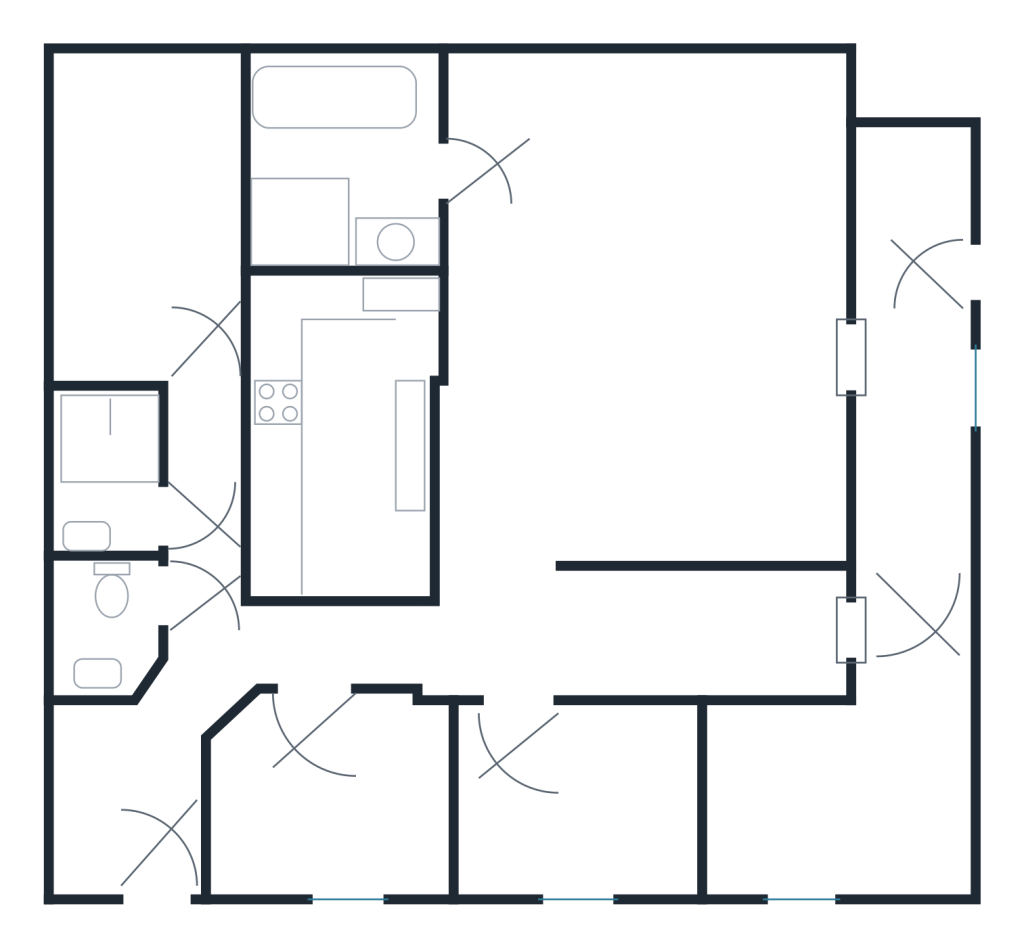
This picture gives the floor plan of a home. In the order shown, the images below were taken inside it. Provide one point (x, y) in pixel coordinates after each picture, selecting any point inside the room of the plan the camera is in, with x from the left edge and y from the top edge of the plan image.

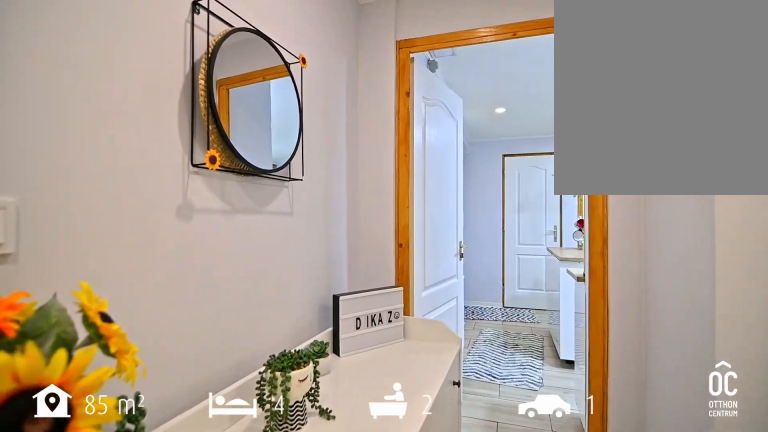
(509, 640)
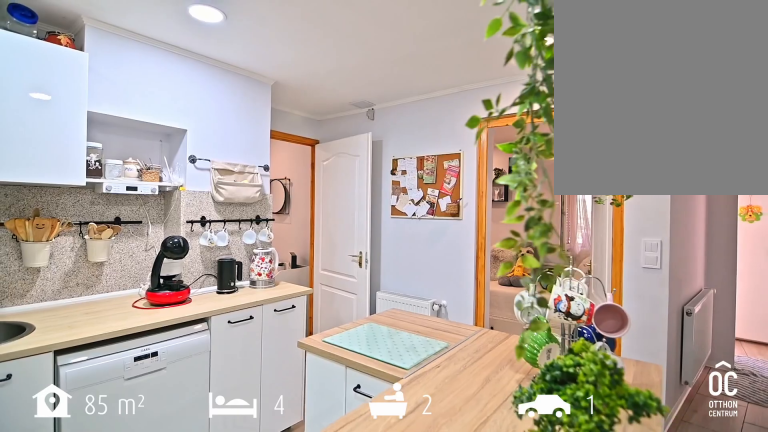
(333, 461)
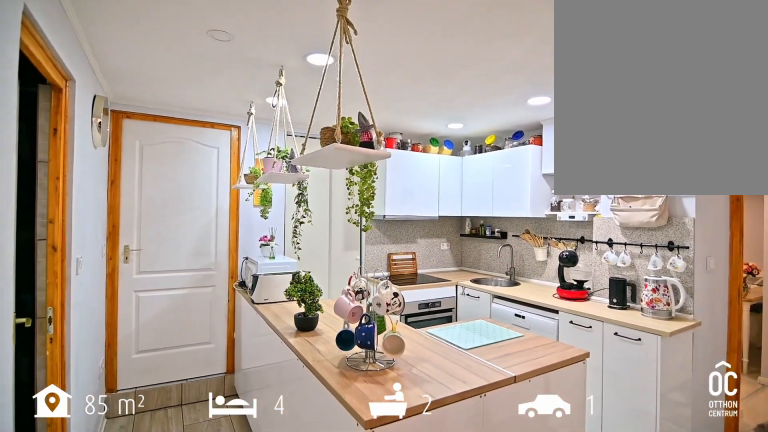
(333, 461)
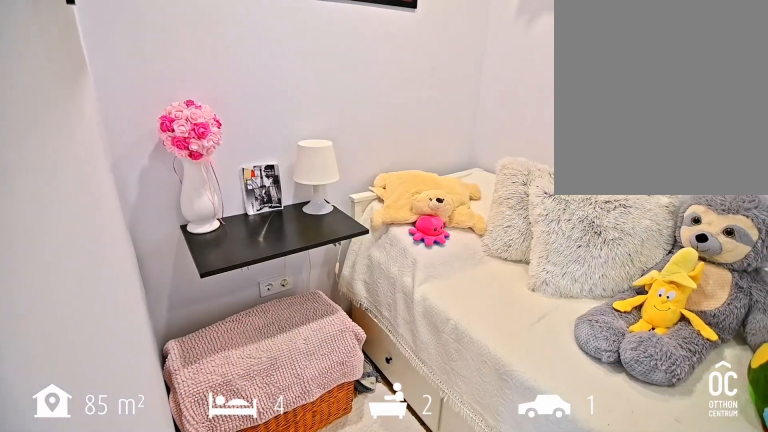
(333, 800)
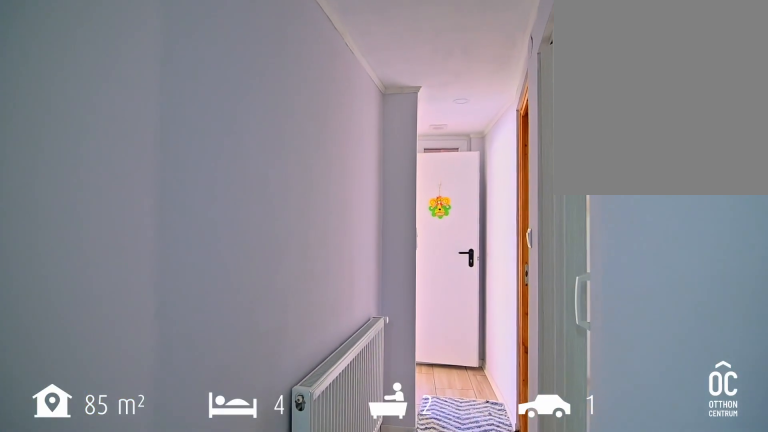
(471, 643)
